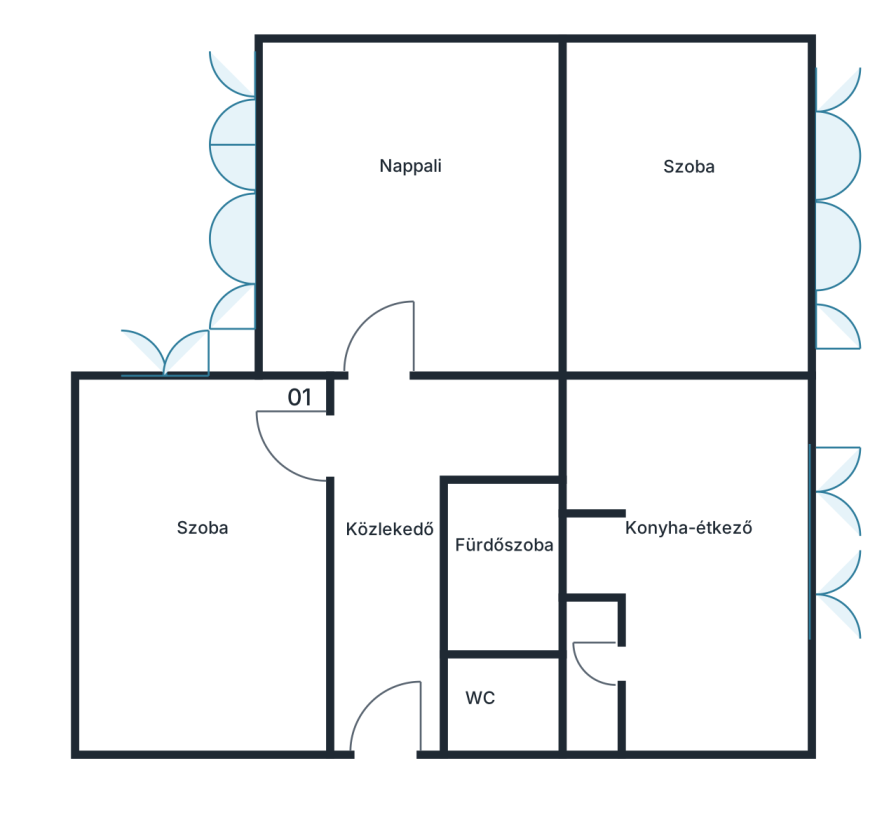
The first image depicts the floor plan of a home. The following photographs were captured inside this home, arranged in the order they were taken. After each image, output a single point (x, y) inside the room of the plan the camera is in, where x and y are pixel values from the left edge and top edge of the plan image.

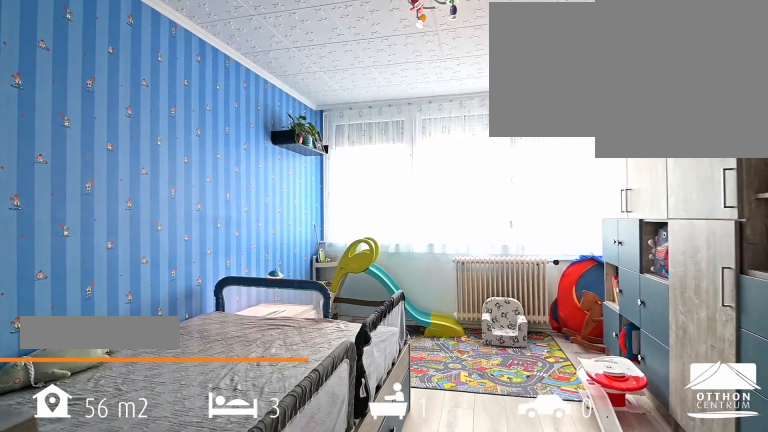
(702, 235)
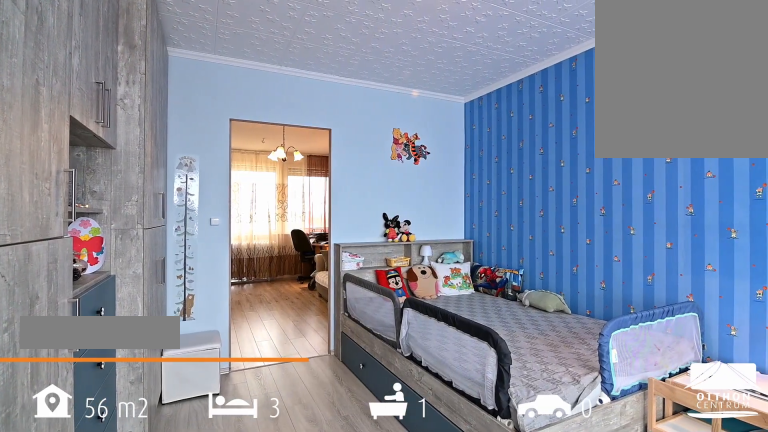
(702, 235)
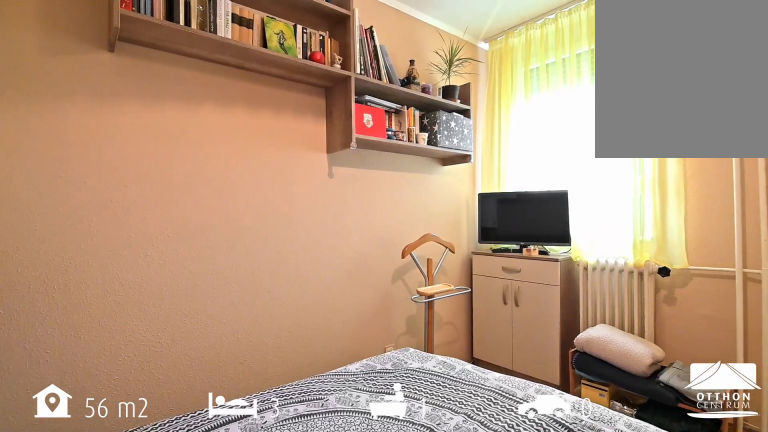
(206, 607)
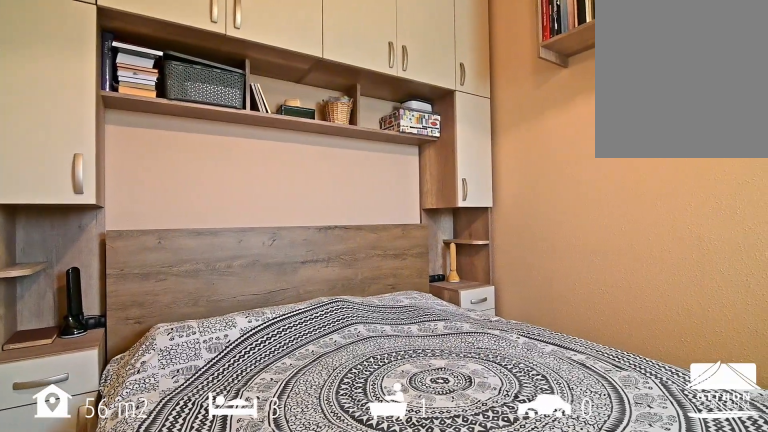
(206, 607)
